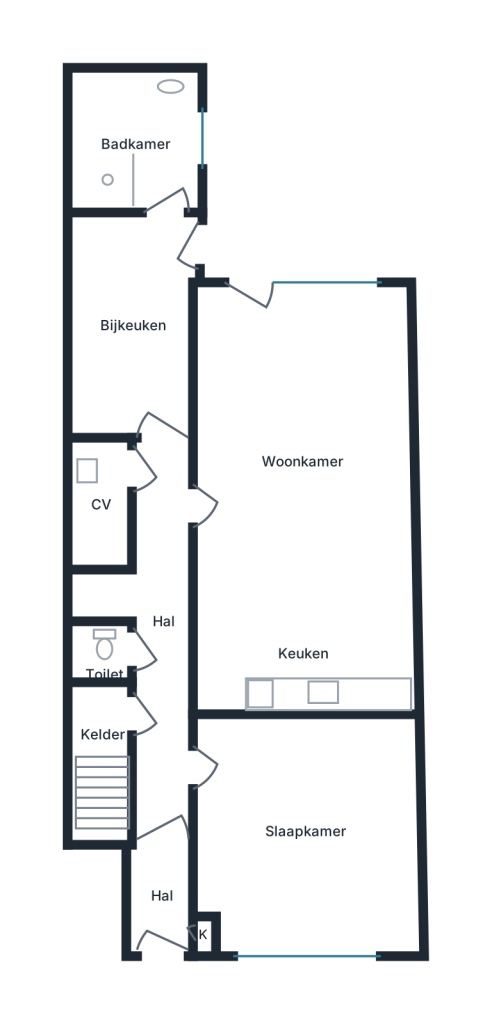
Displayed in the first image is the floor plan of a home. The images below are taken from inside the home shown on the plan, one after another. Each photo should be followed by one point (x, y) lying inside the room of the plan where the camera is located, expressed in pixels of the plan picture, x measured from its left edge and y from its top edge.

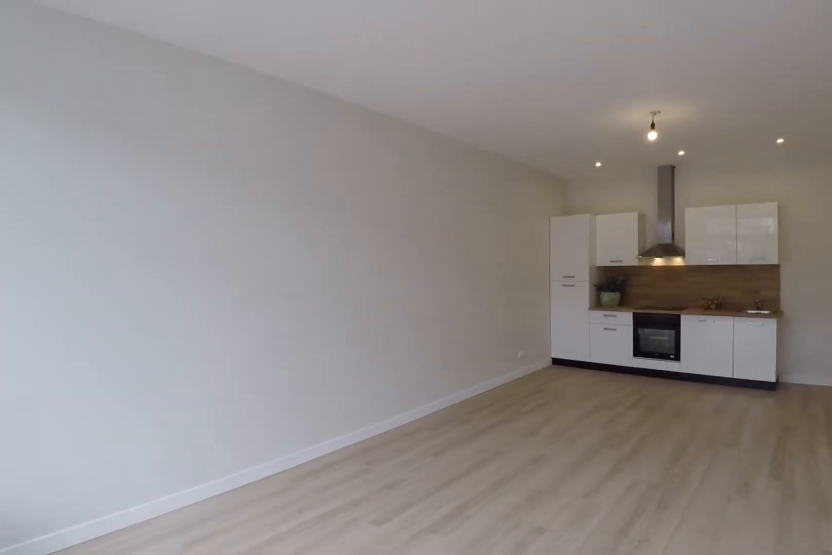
(301, 500)
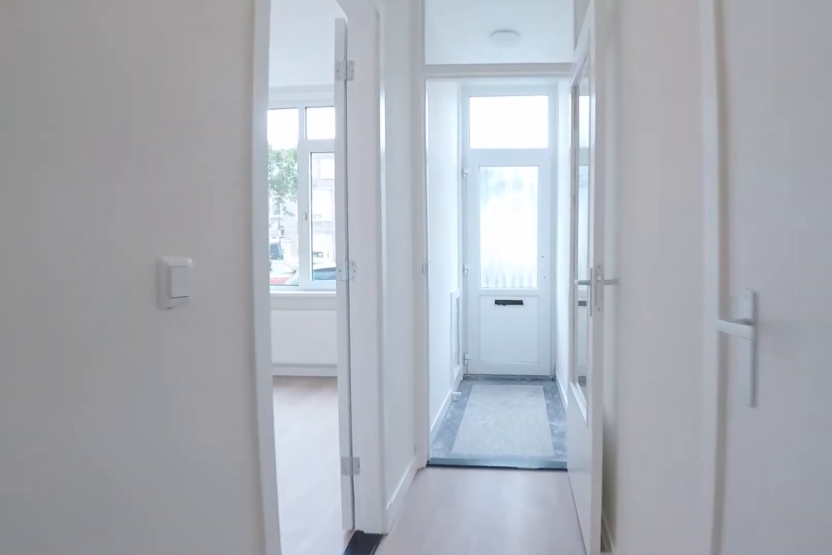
(156, 635)
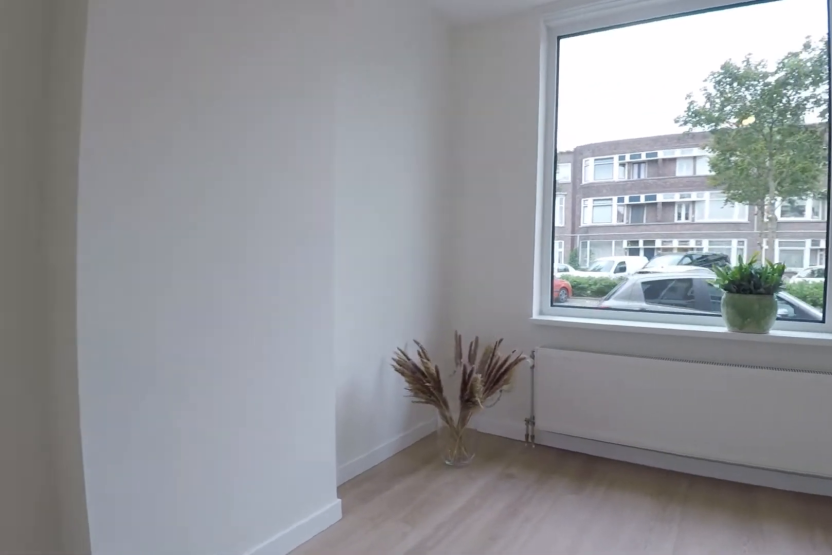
(306, 832)
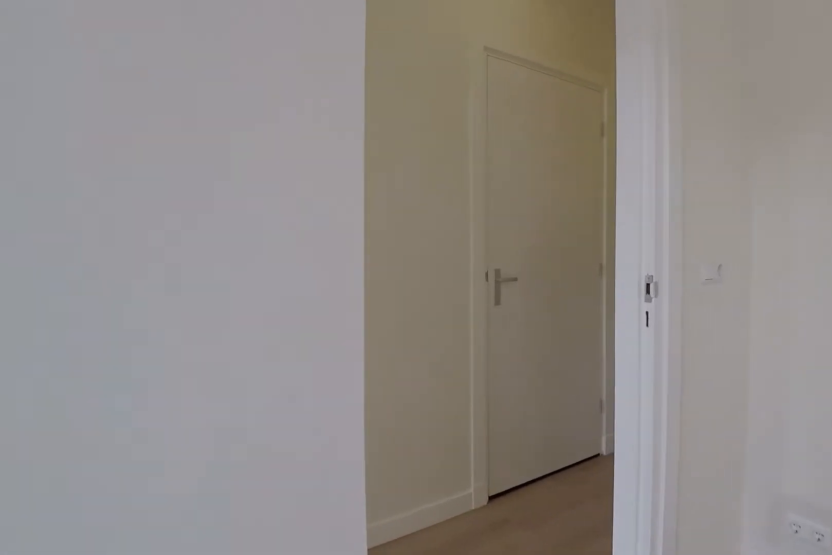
(306, 832)
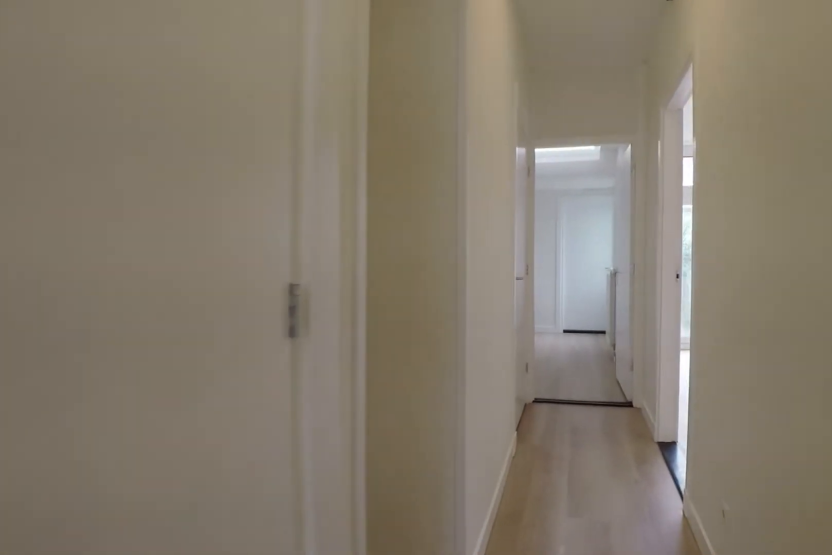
(156, 635)
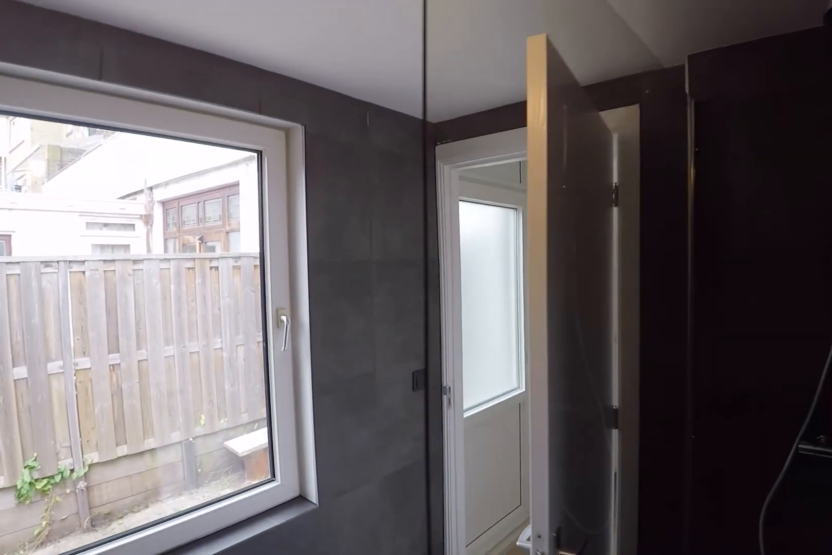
(136, 144)
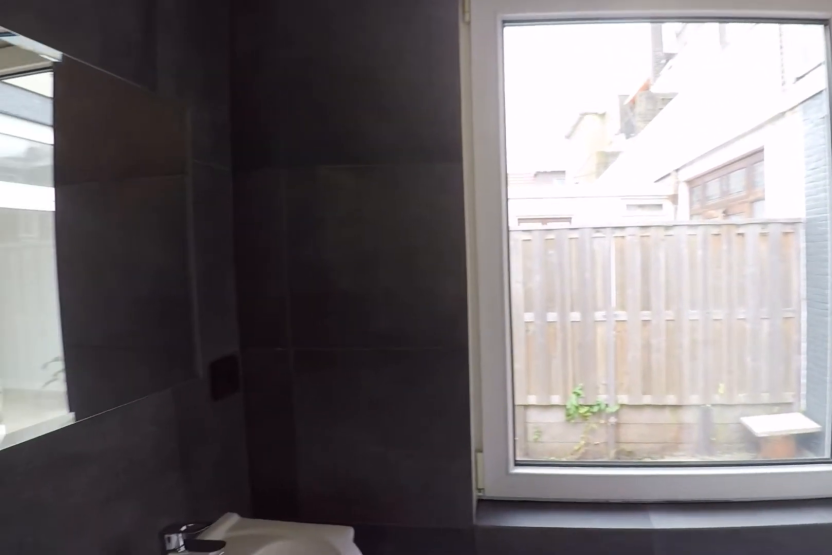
(136, 144)
